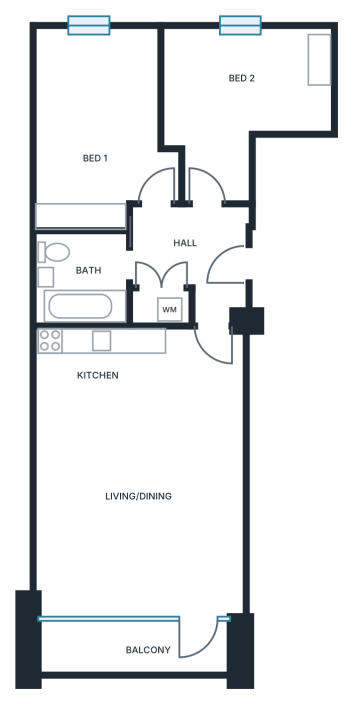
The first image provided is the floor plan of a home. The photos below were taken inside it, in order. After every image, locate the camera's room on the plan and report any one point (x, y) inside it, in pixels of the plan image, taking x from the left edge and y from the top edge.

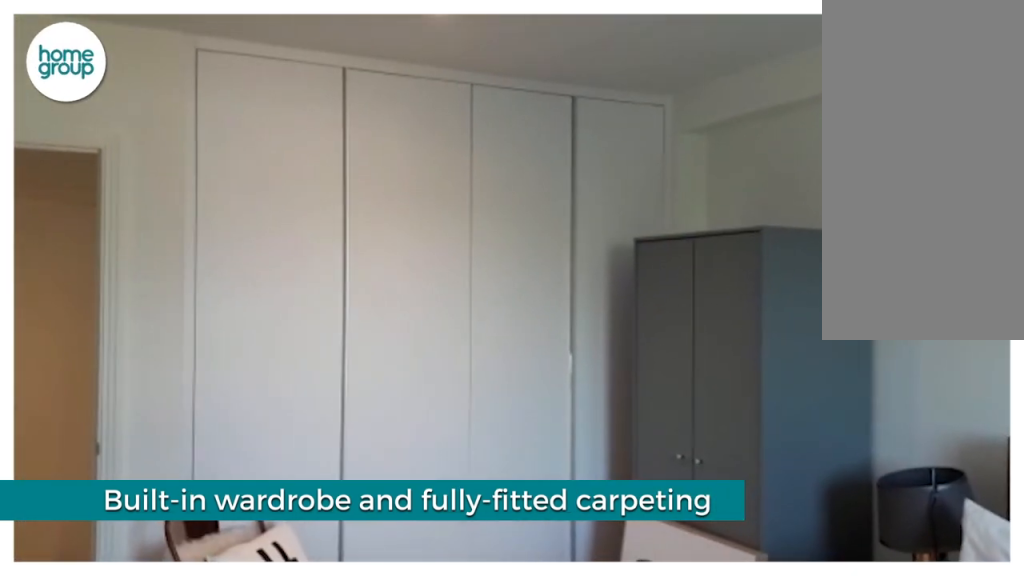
(102, 124)
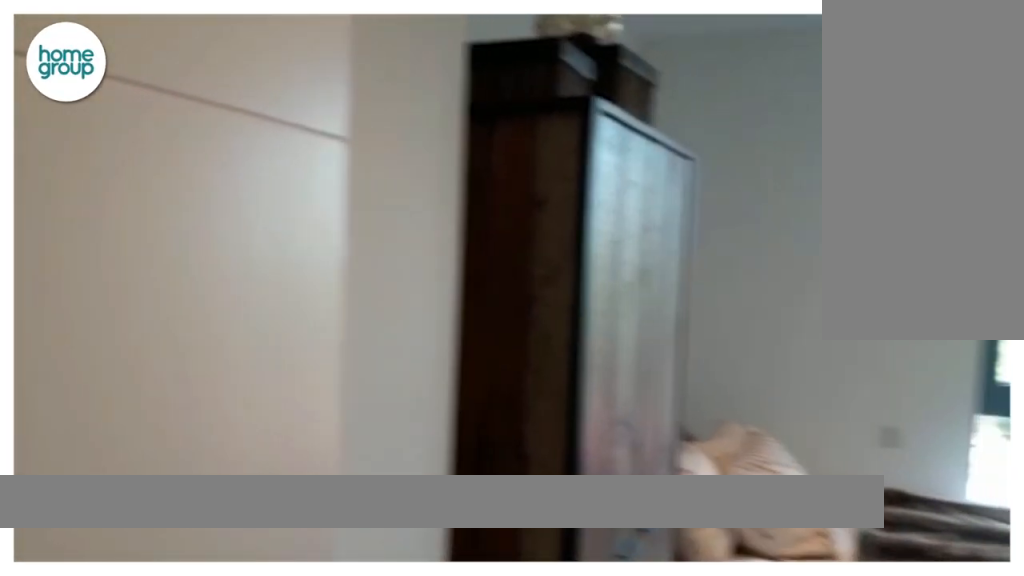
(234, 106)
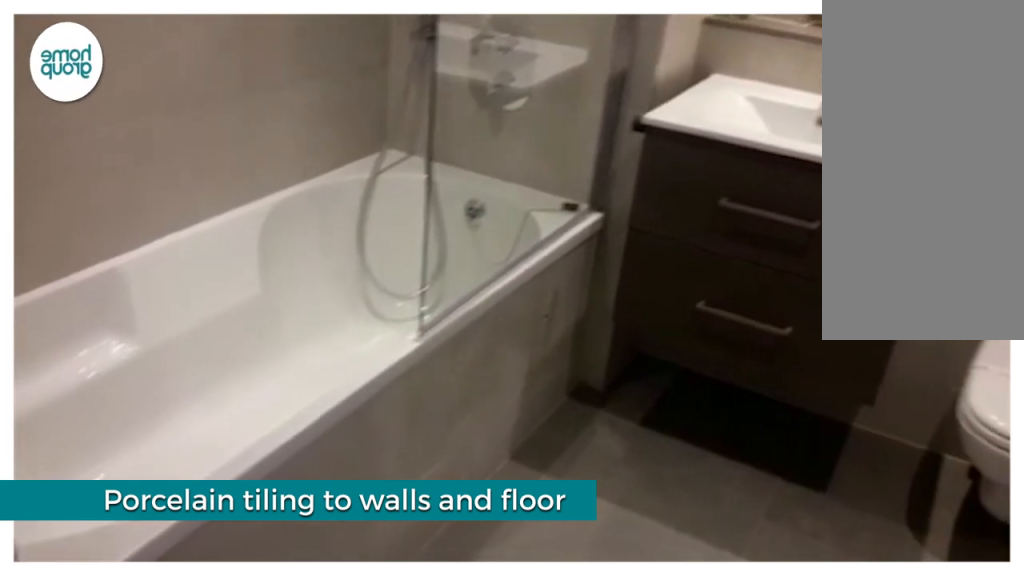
(81, 278)
